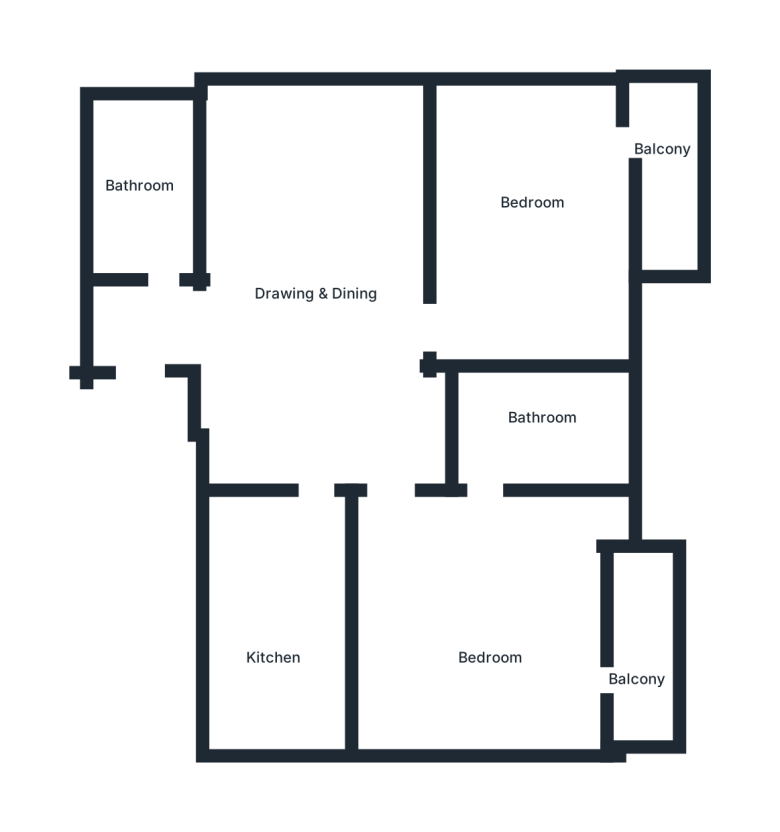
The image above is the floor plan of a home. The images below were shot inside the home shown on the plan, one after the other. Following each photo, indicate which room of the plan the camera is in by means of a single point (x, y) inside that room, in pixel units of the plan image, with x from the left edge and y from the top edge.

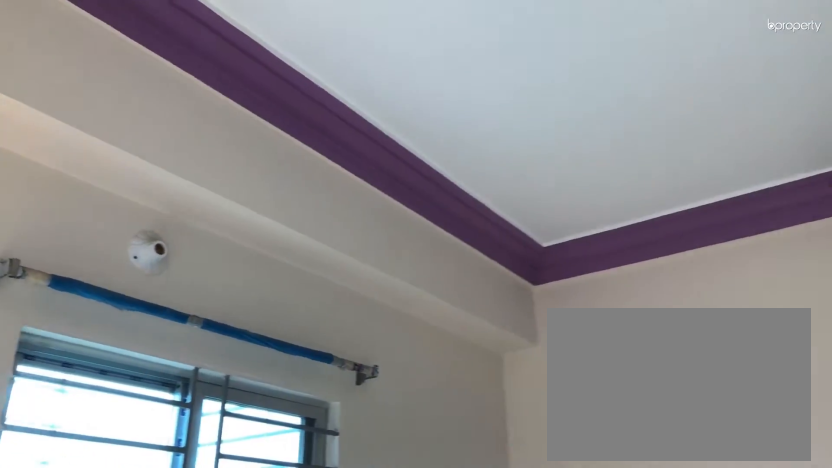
(537, 210)
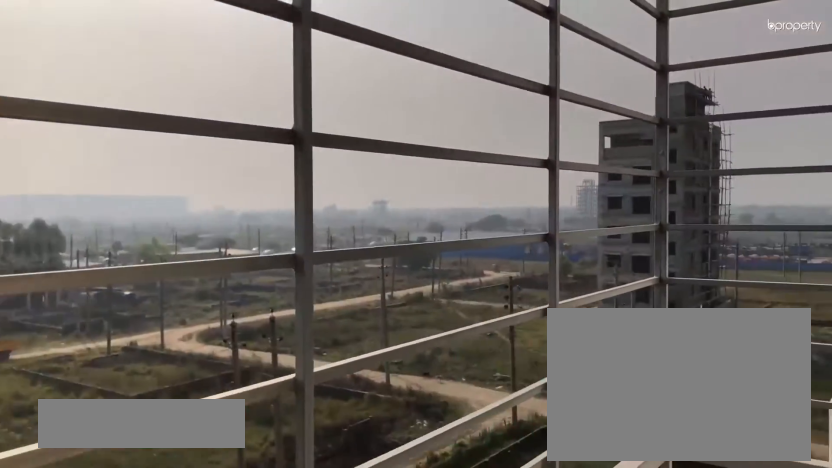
(670, 166)
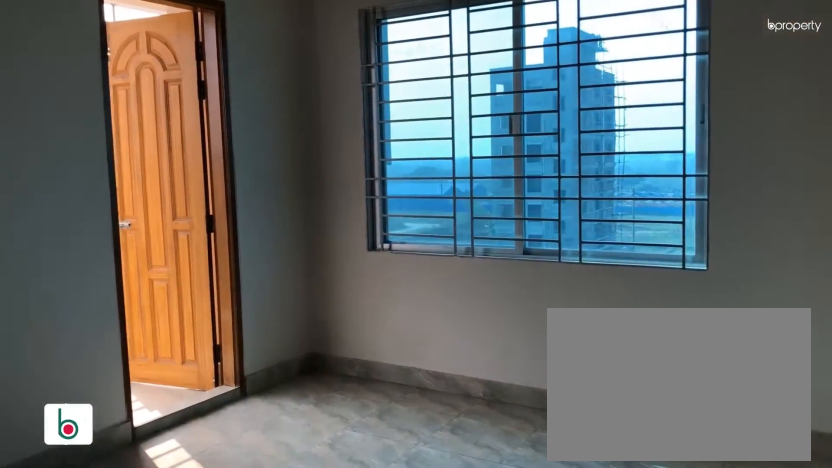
(486, 629)
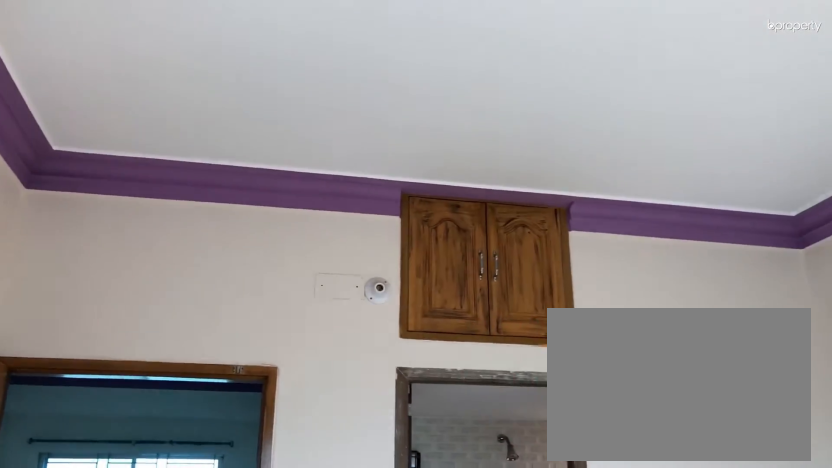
(496, 613)
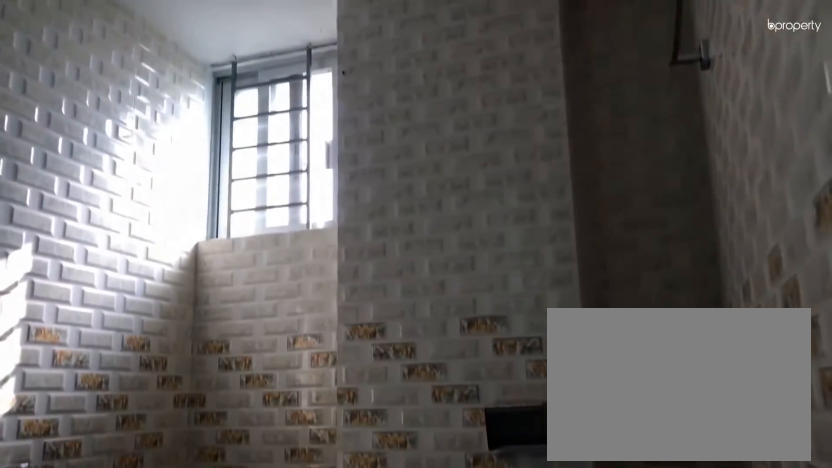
(528, 419)
